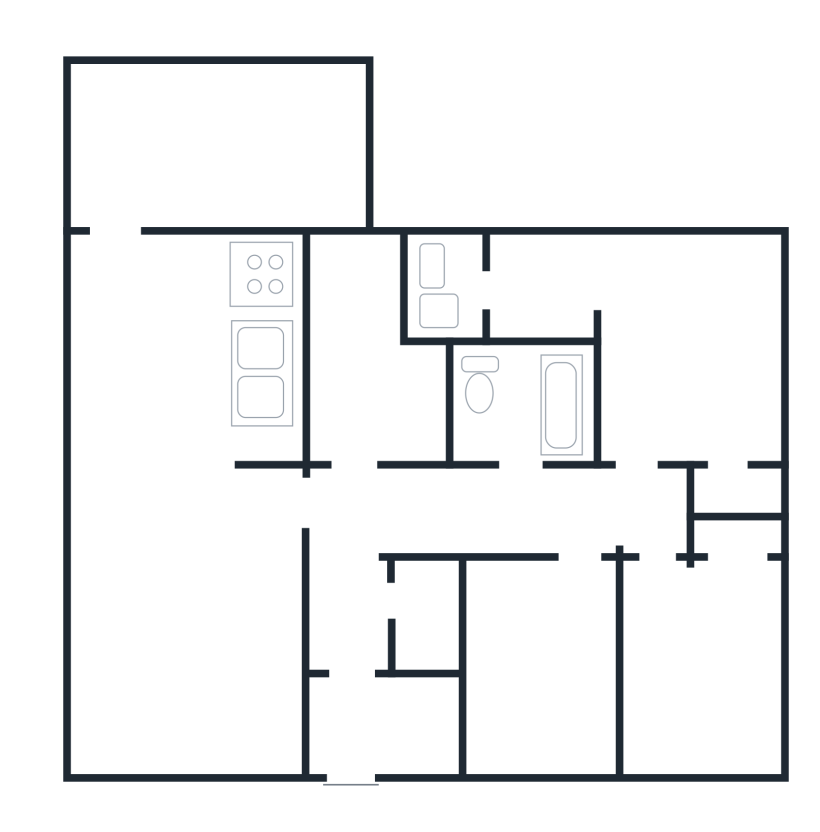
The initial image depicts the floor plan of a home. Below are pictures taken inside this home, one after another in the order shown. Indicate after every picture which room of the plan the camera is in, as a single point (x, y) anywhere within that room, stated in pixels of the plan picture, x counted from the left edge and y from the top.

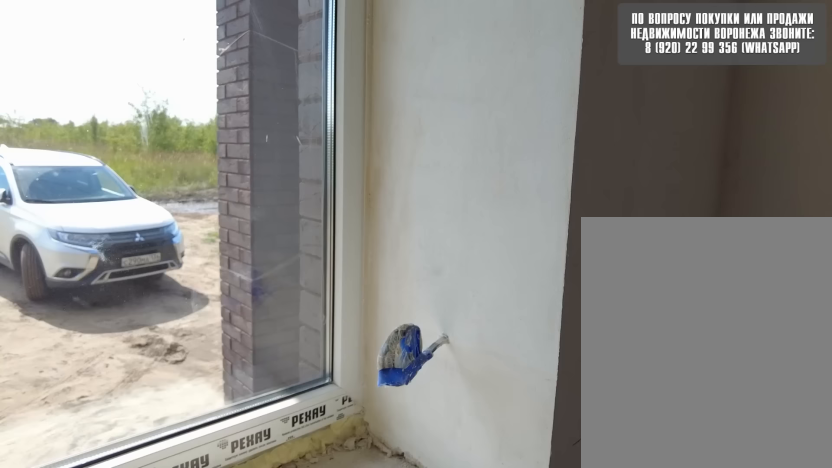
(567, 657)
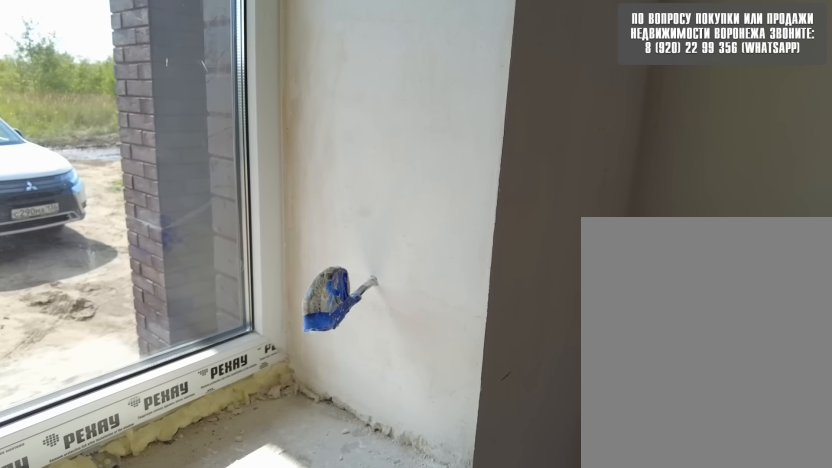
(566, 659)
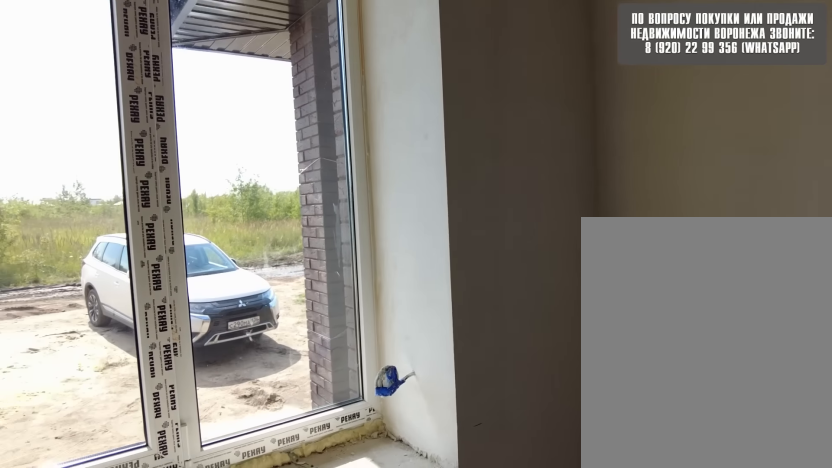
(566, 660)
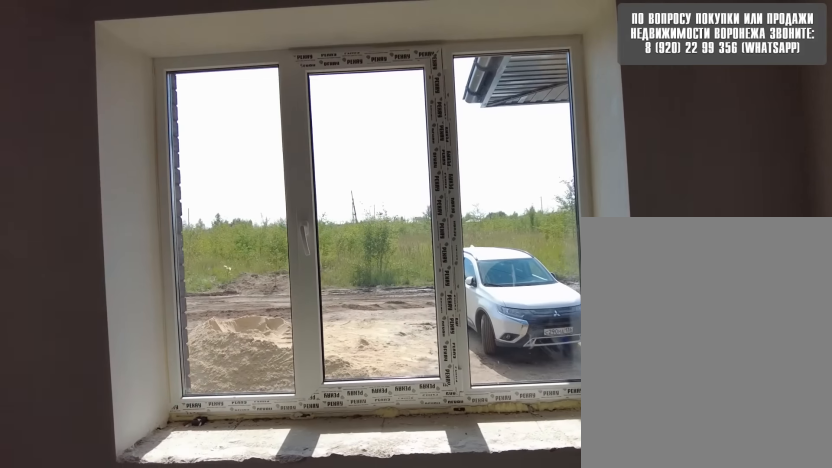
(565, 657)
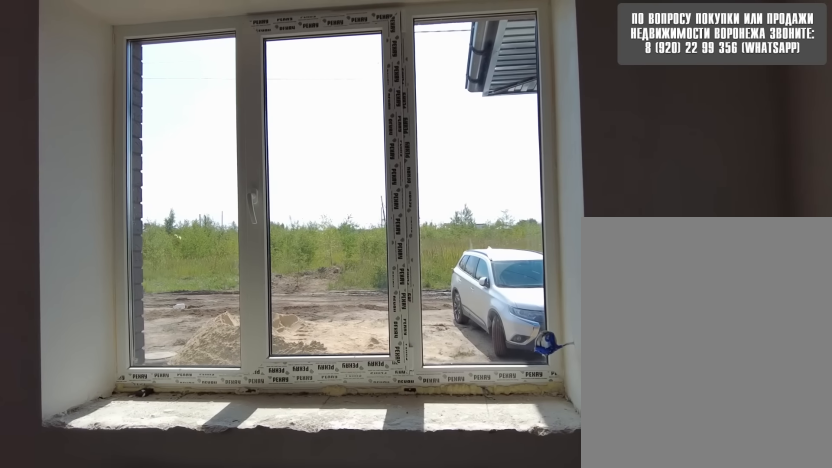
(571, 622)
